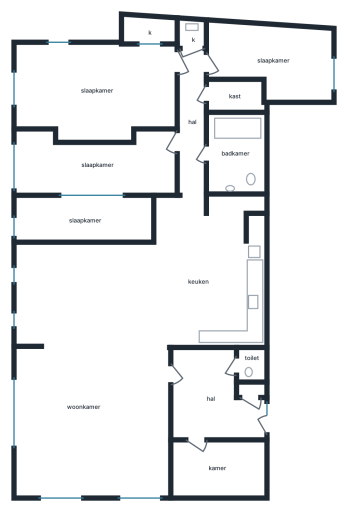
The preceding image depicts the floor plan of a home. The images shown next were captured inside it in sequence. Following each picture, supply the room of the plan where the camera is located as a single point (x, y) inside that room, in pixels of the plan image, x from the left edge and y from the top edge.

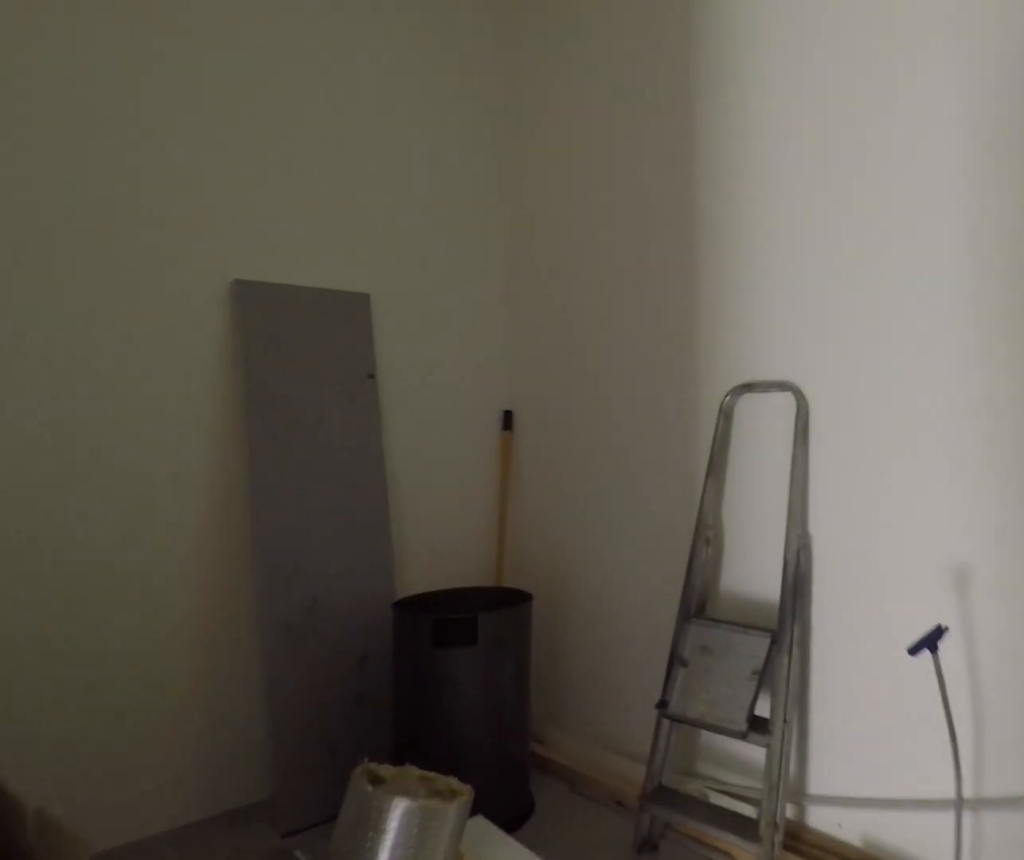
(217, 467)
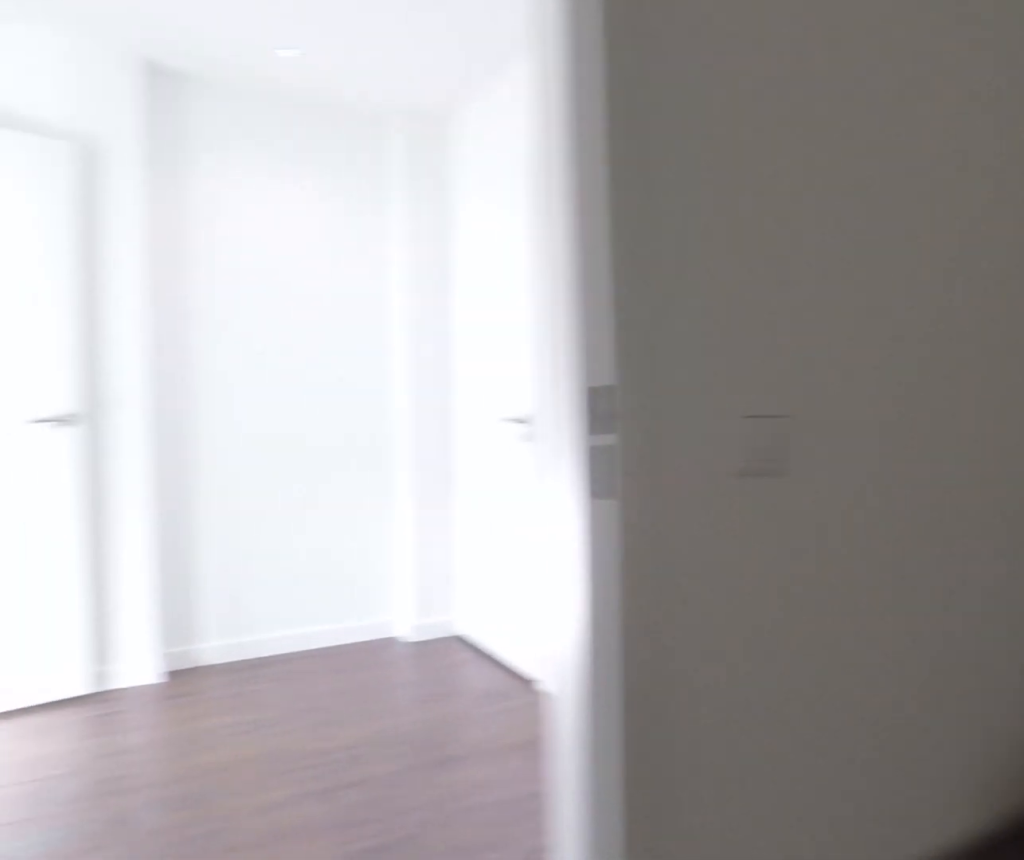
(217, 467)
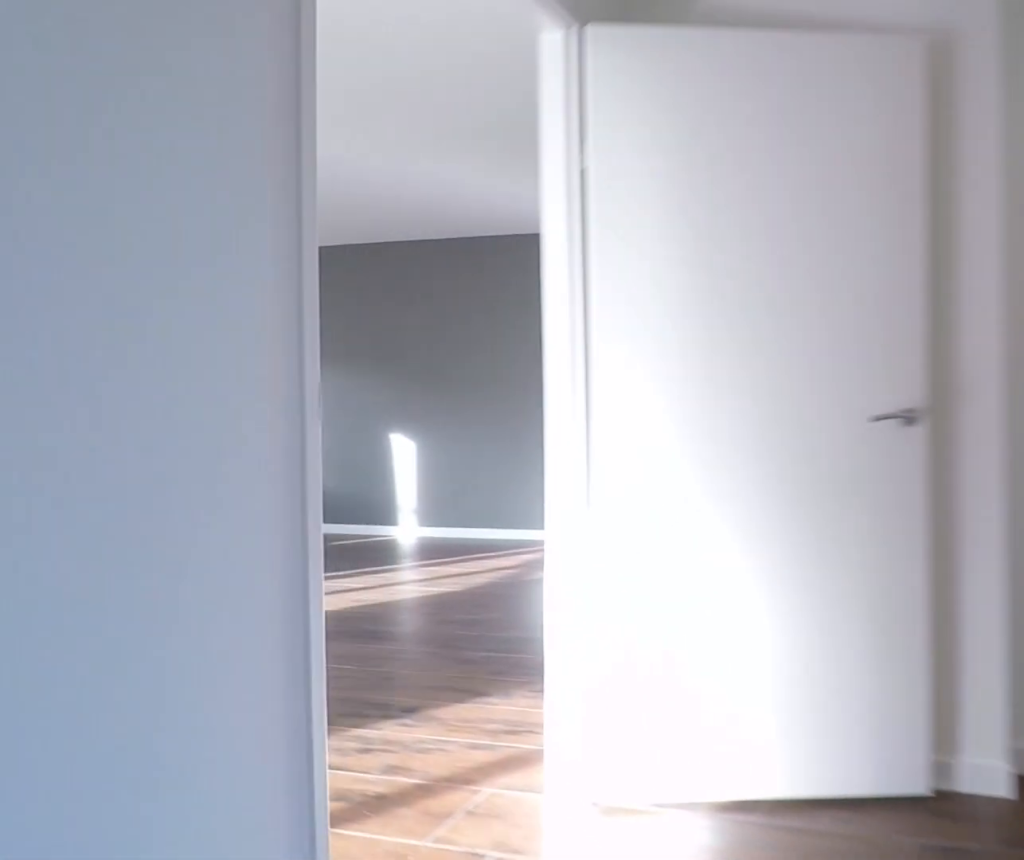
(210, 397)
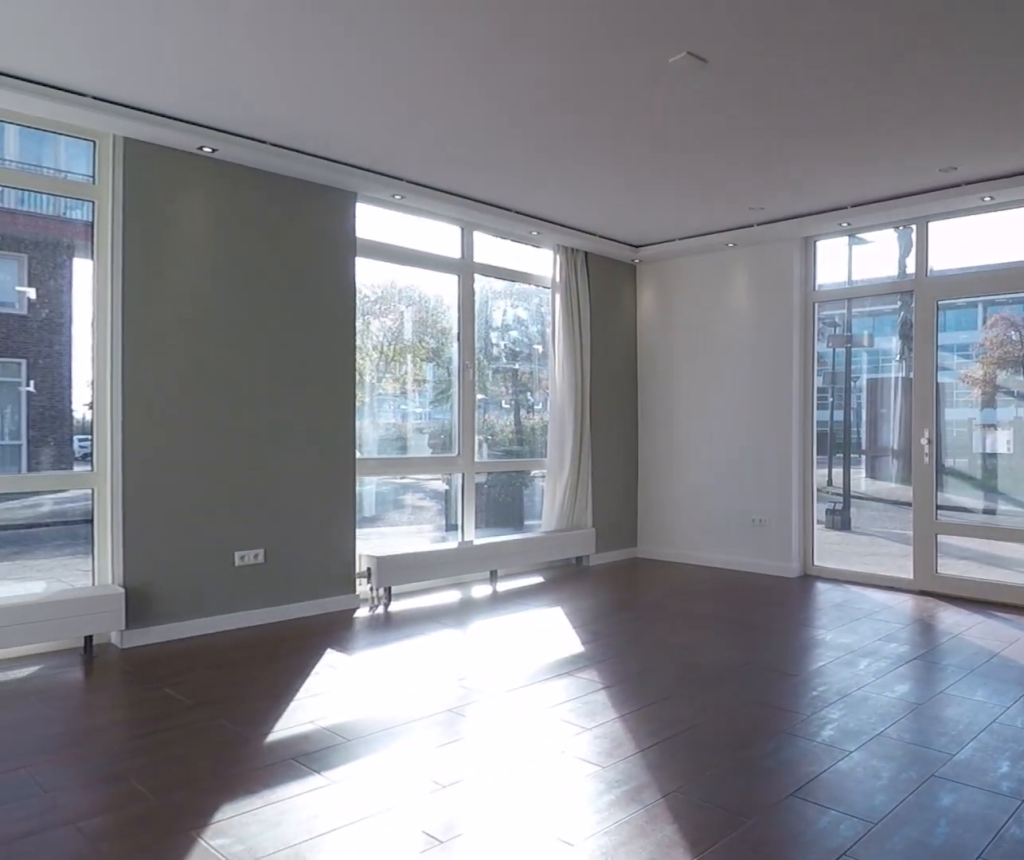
(91, 371)
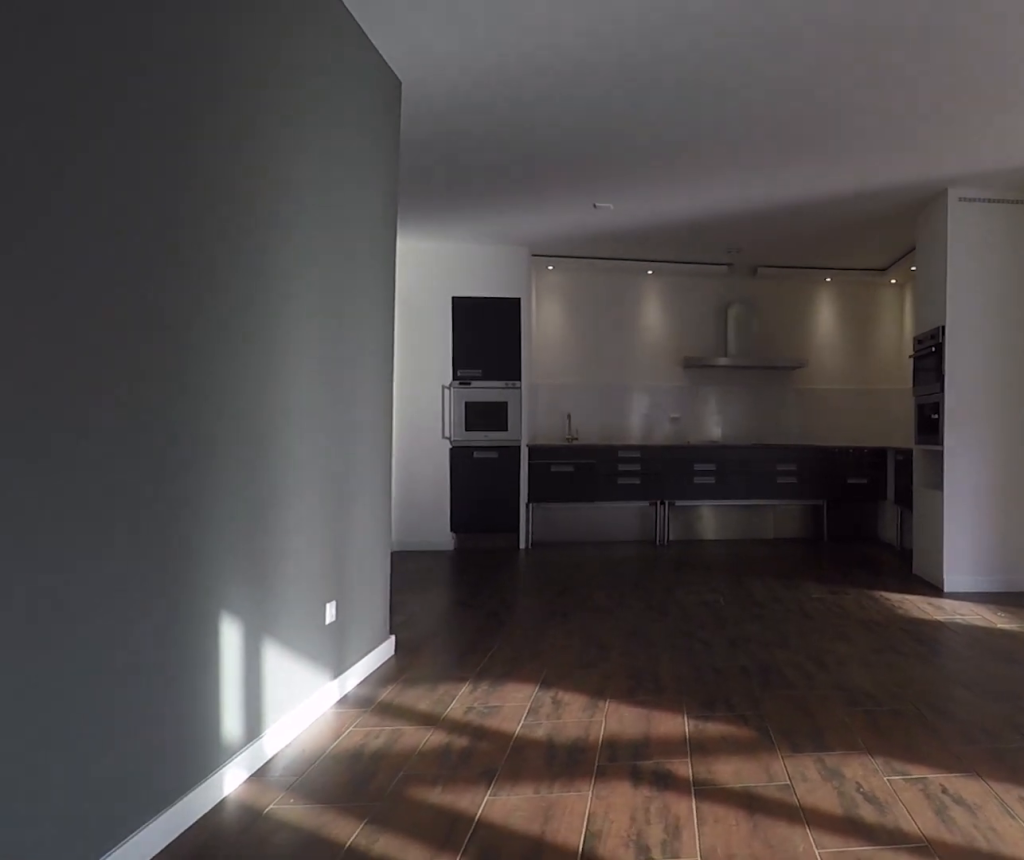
(91, 371)
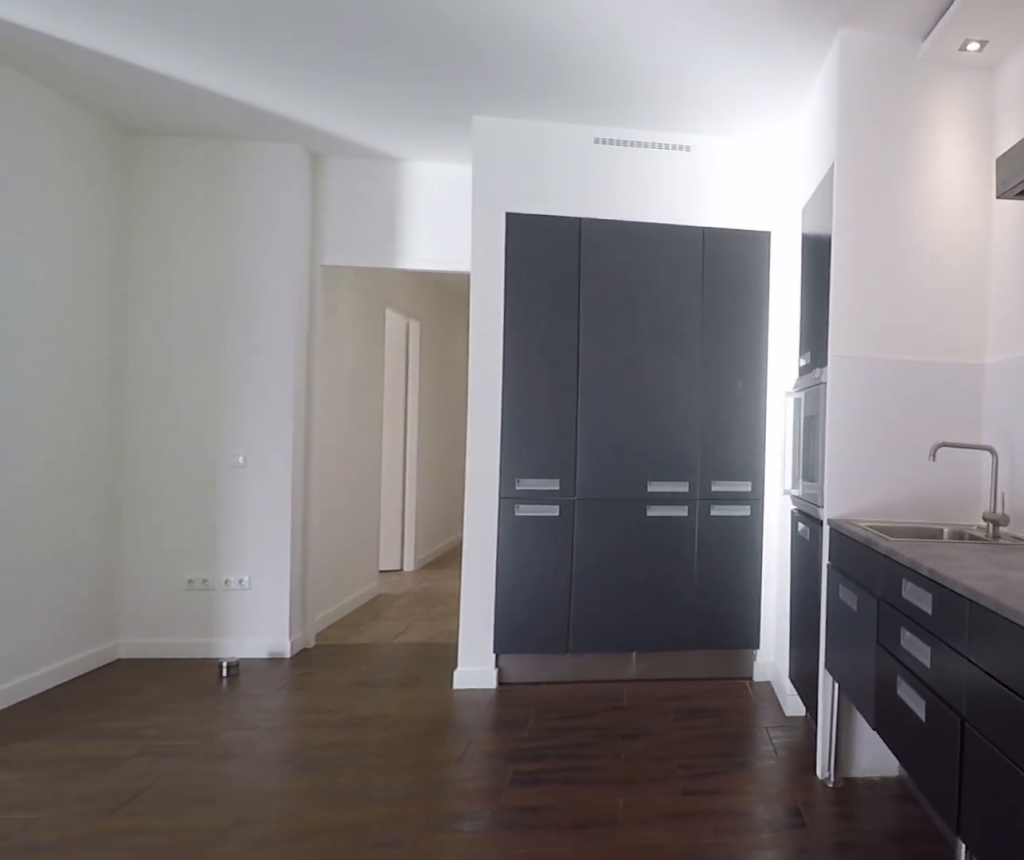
(210, 273)
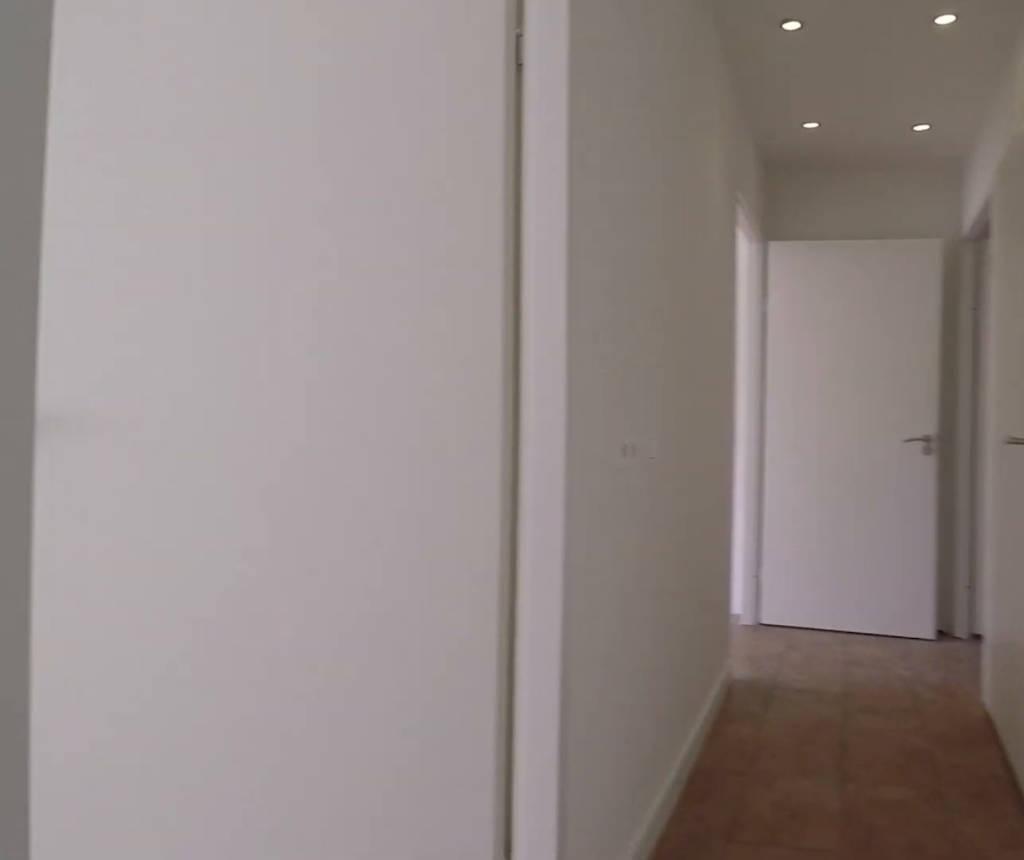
(192, 120)
